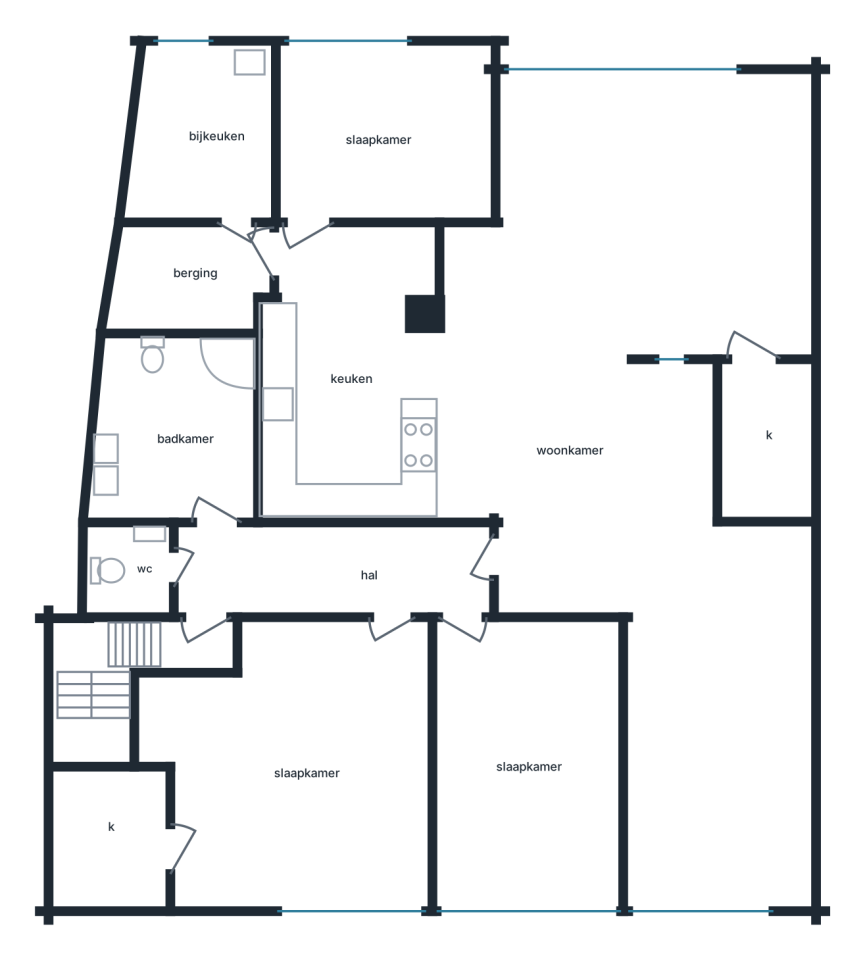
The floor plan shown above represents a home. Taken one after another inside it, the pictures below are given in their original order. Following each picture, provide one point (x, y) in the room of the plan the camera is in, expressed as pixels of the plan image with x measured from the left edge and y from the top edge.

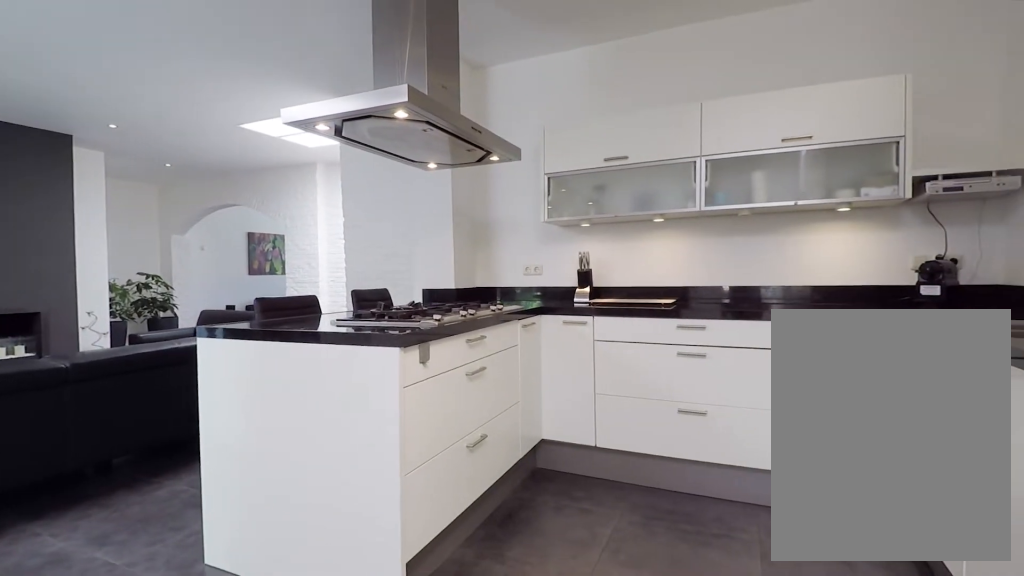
(349, 378)
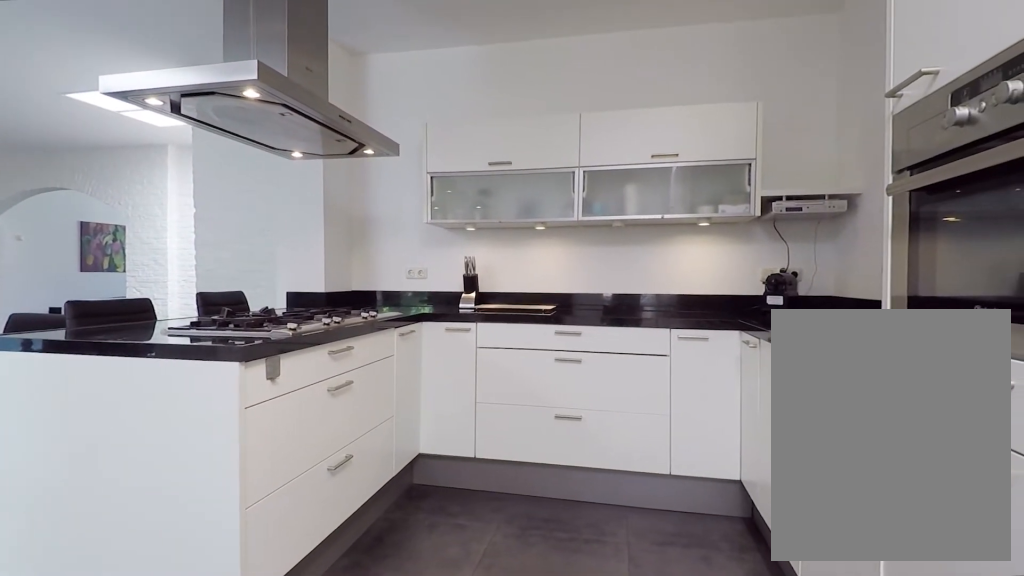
(349, 378)
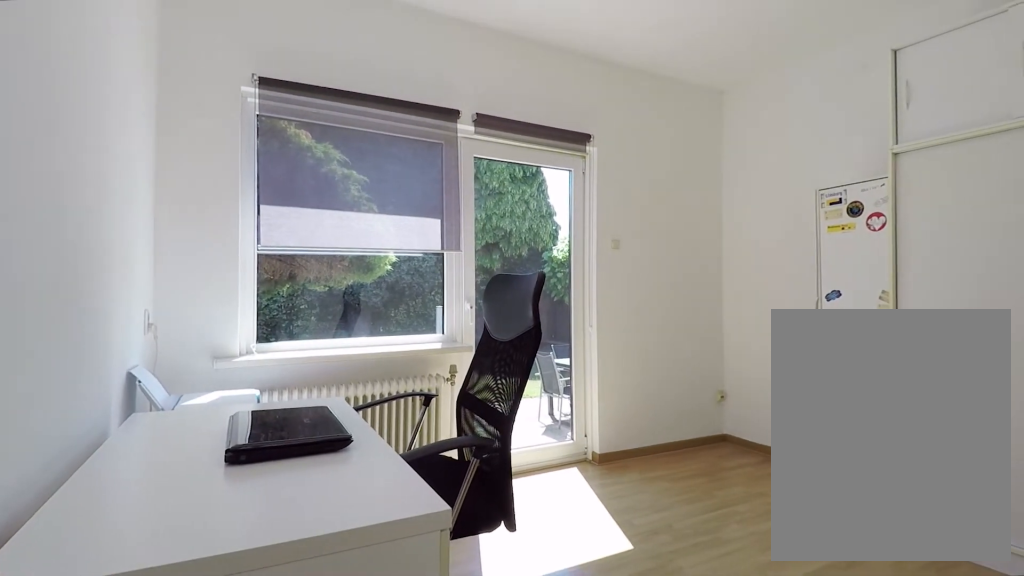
(385, 135)
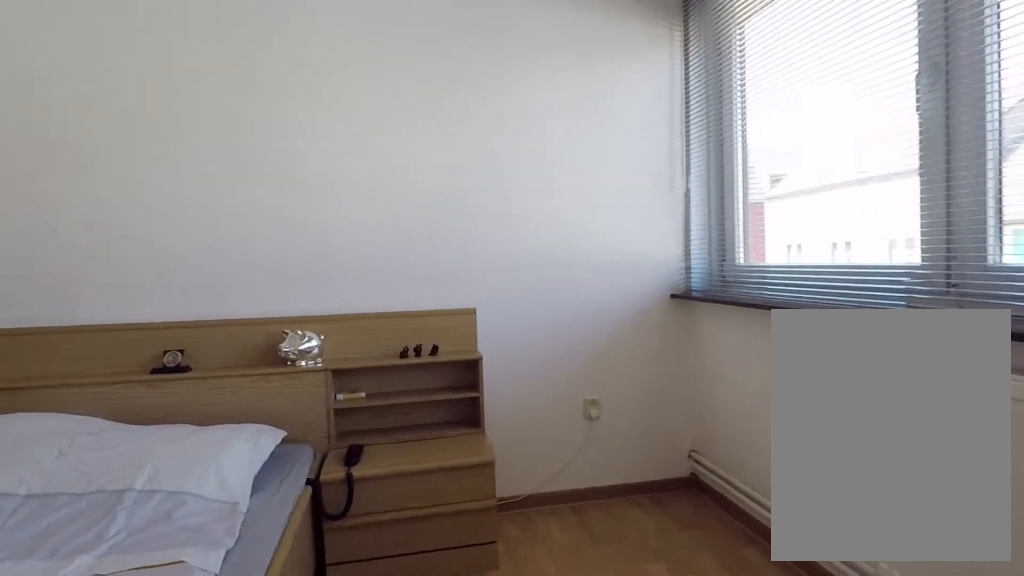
(528, 764)
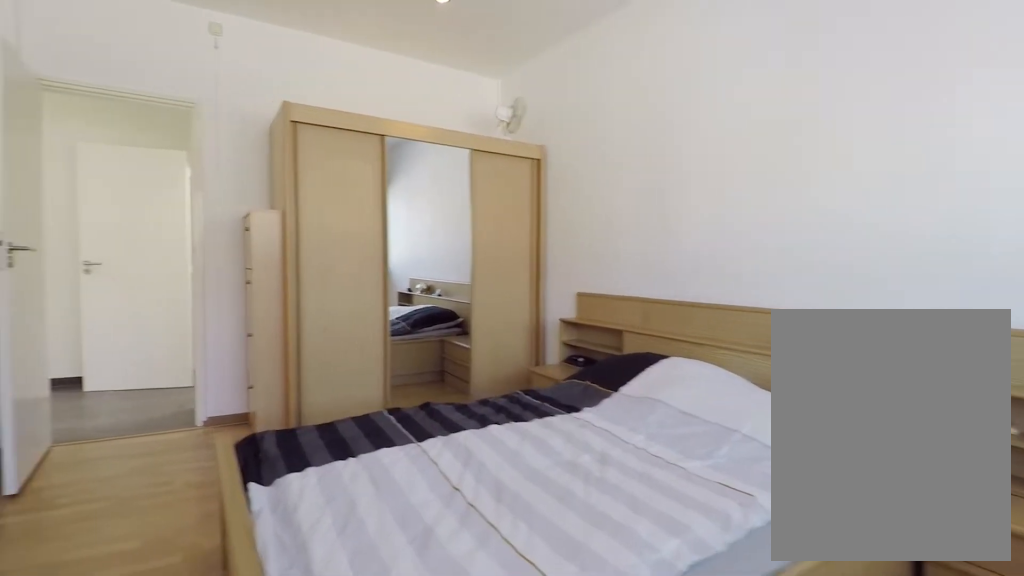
(528, 764)
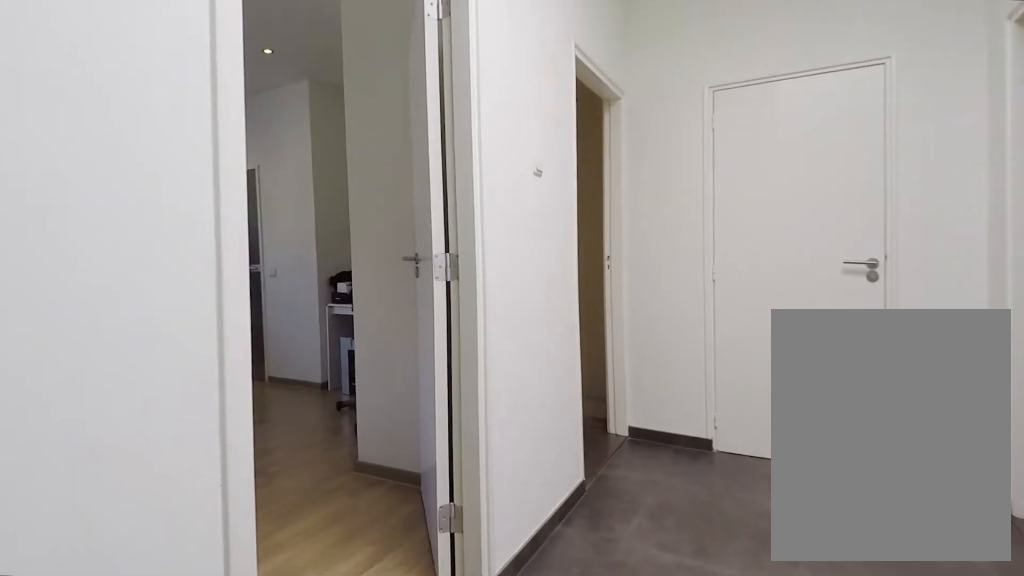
(318, 579)
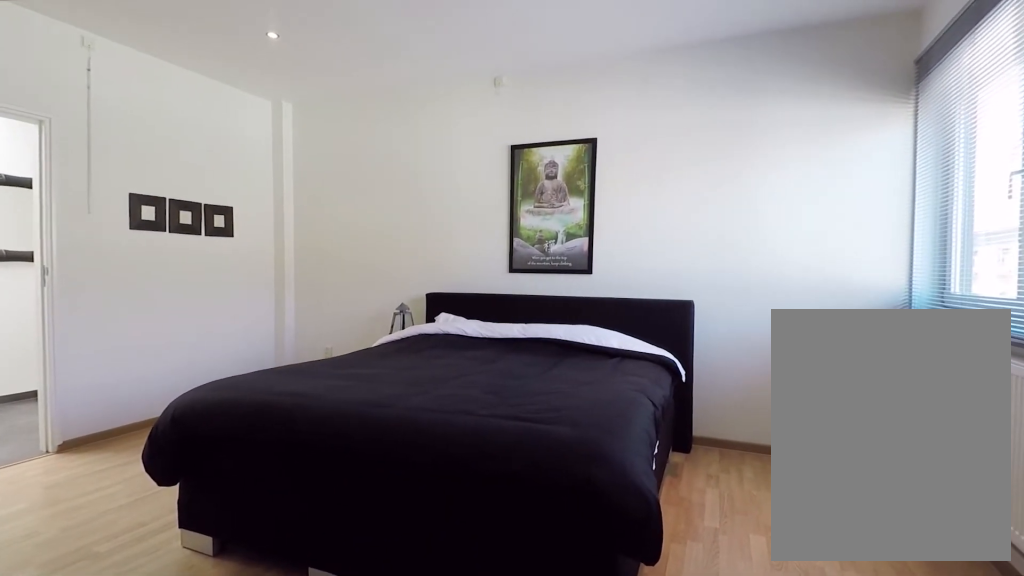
(300, 767)
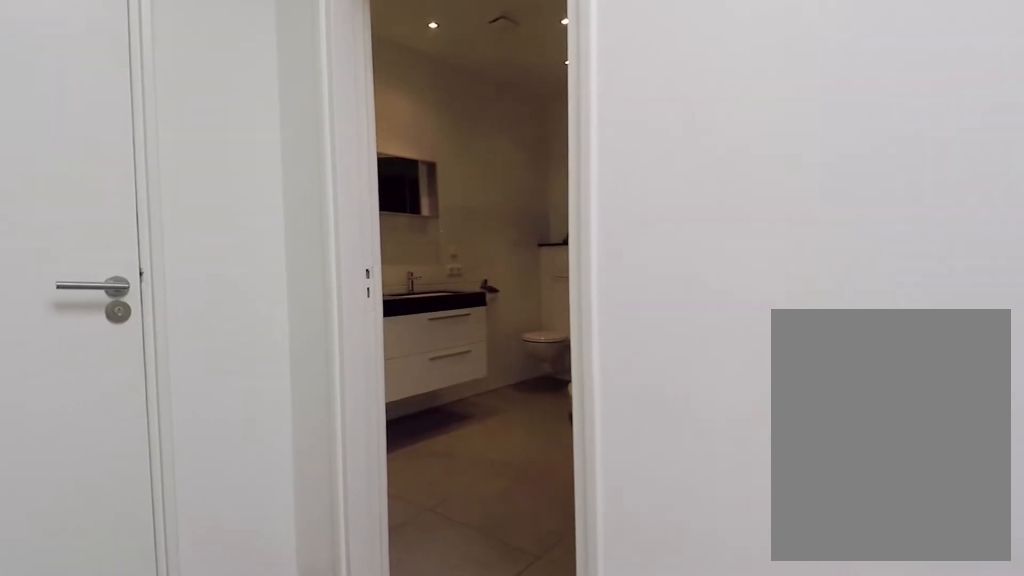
(318, 579)
